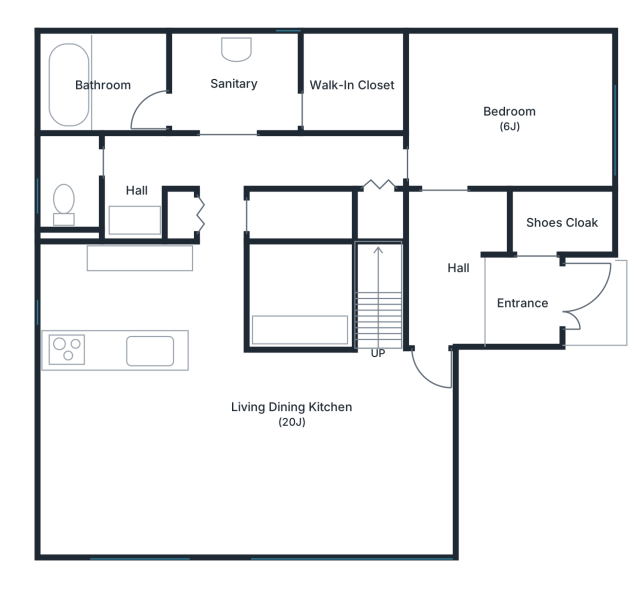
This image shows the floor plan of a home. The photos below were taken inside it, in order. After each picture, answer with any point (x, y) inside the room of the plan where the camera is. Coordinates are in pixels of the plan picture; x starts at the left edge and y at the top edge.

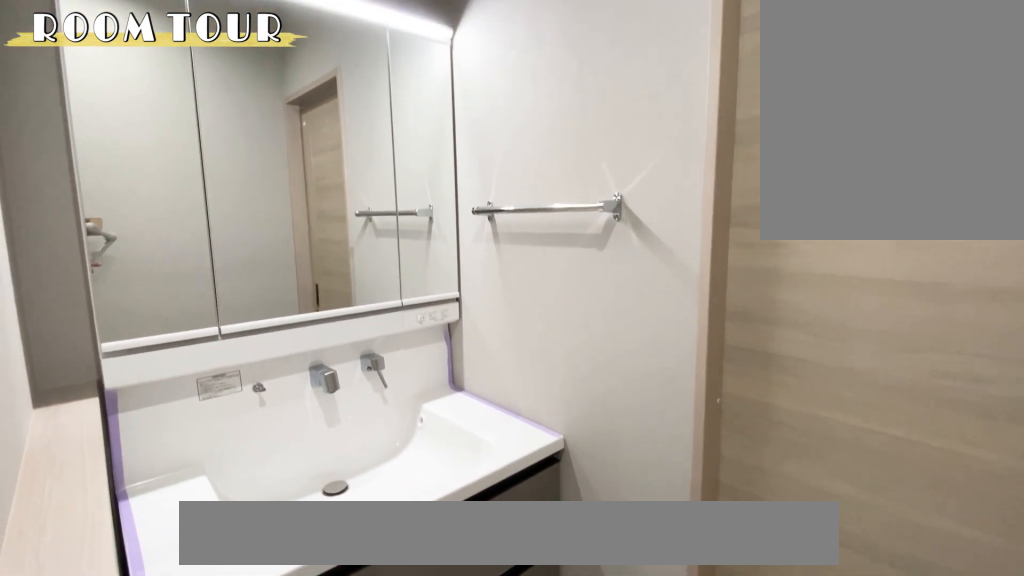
(140, 180)
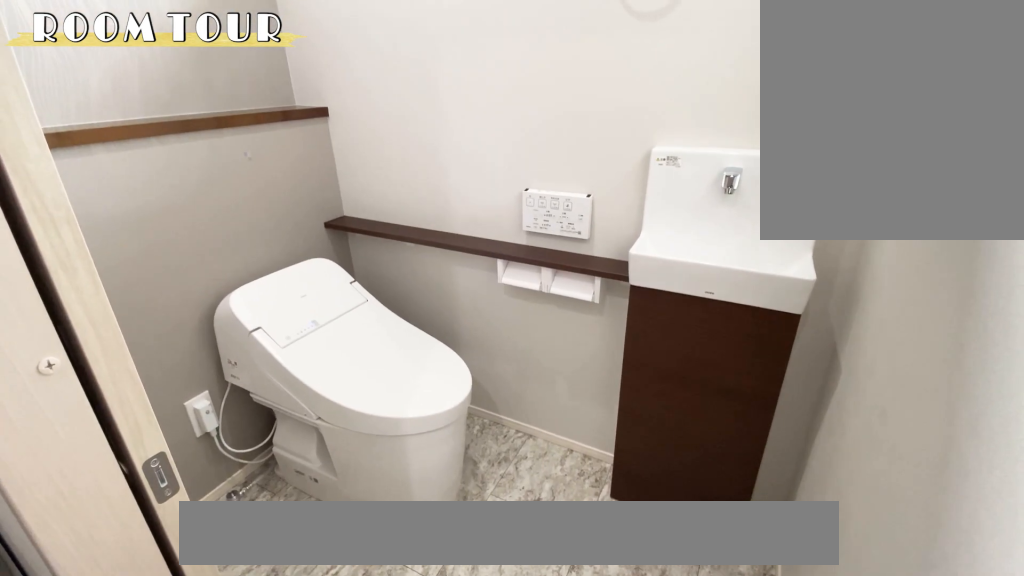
(78, 180)
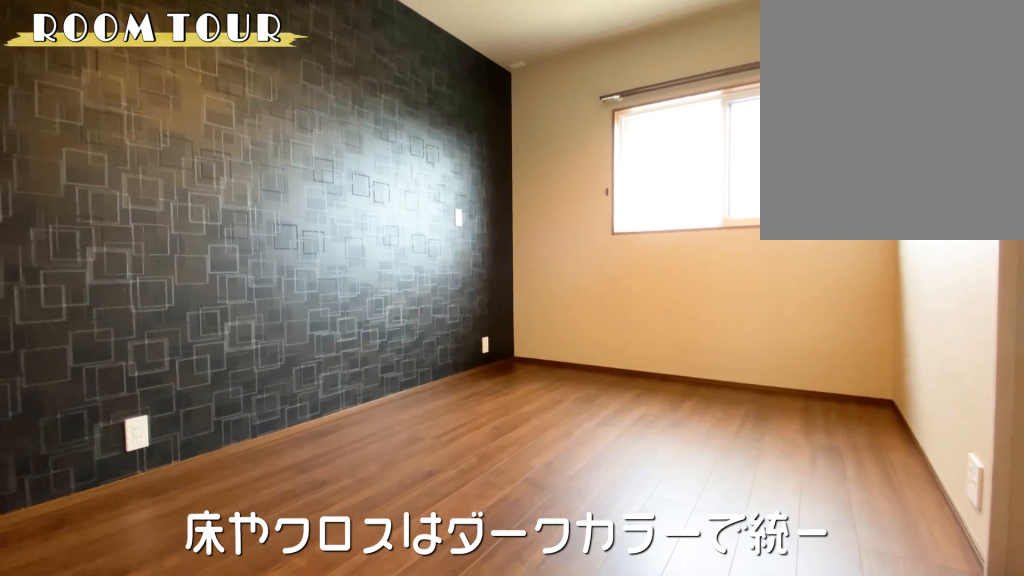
(512, 114)
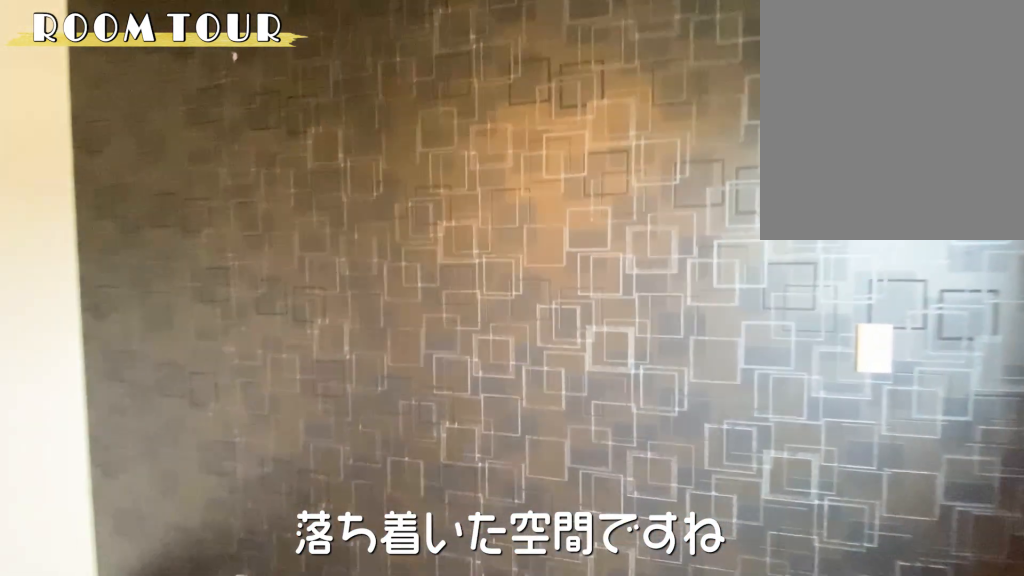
(512, 114)
